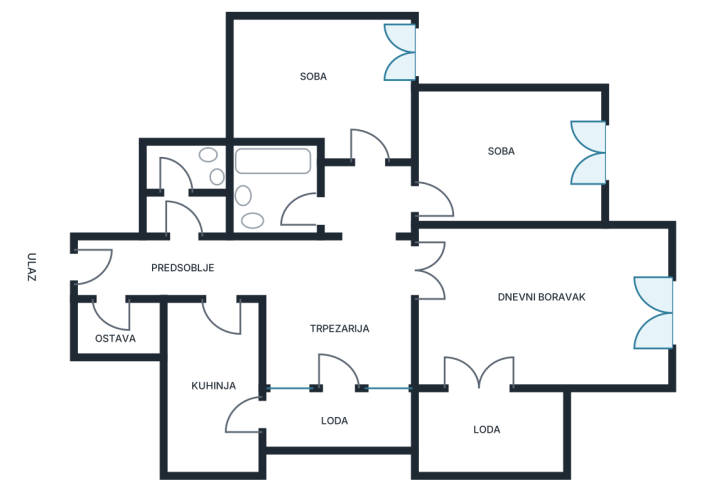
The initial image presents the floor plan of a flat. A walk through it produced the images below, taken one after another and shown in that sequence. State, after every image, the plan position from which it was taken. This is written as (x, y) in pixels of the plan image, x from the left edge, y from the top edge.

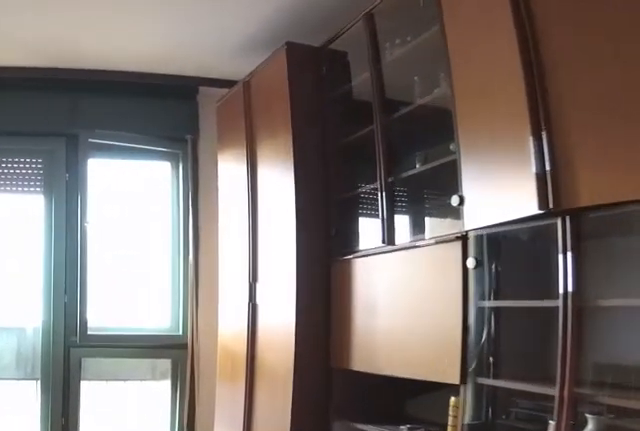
(474, 285)
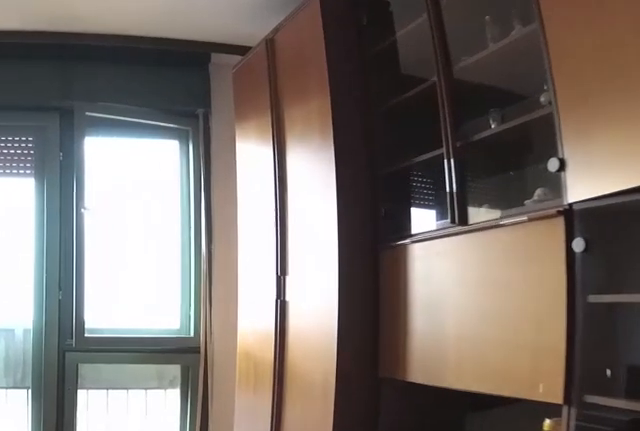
(490, 288)
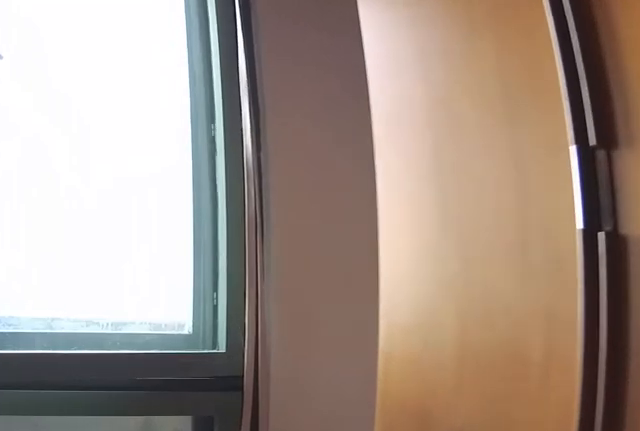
(569, 305)
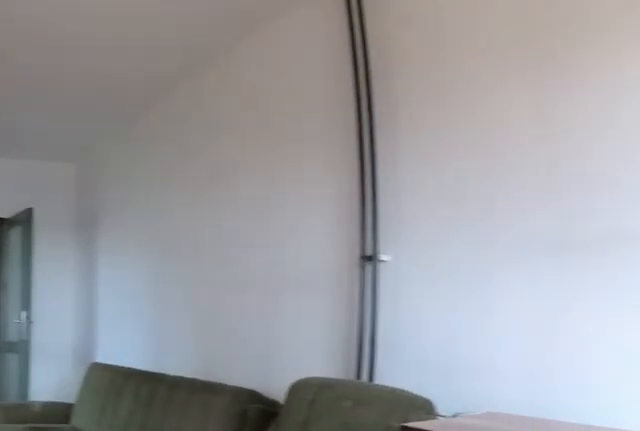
(642, 322)
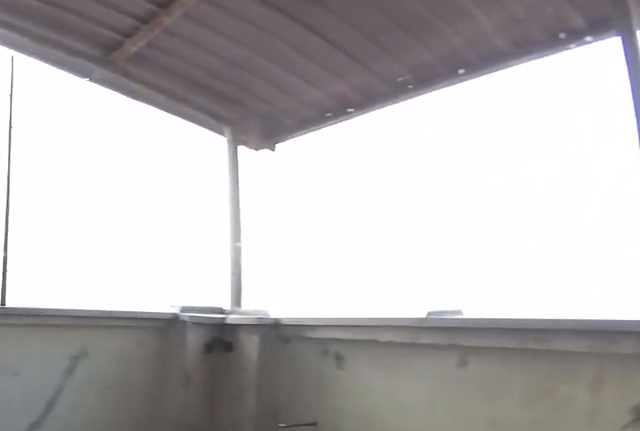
(472, 401)
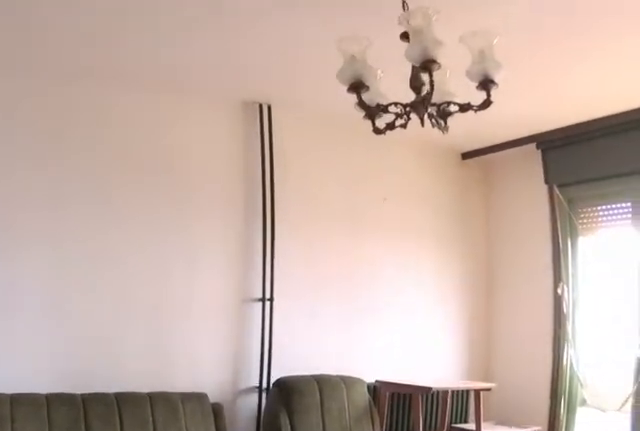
(496, 385)
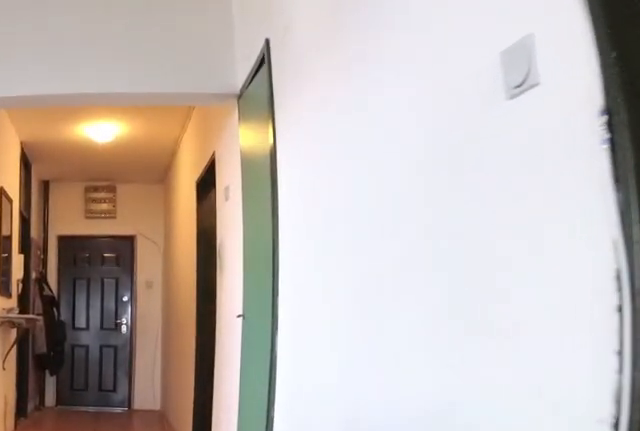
(399, 281)
